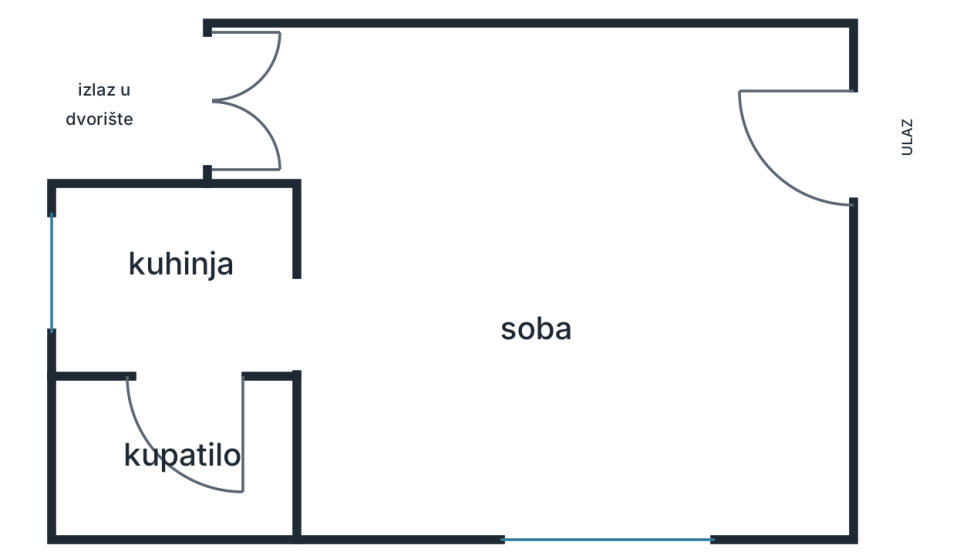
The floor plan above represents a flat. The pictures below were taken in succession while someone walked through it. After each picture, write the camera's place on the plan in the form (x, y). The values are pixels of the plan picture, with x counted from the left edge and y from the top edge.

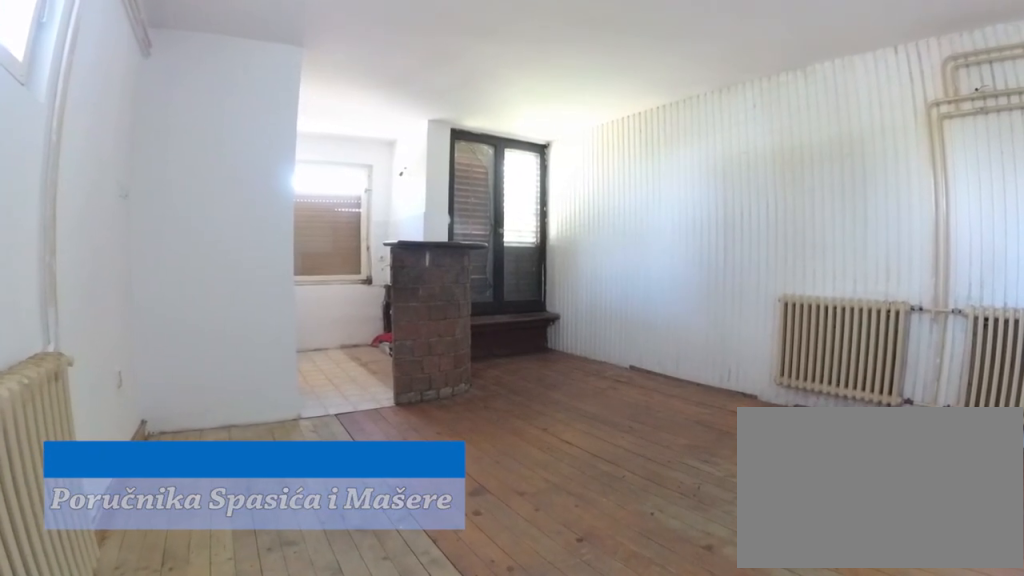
(690, 447)
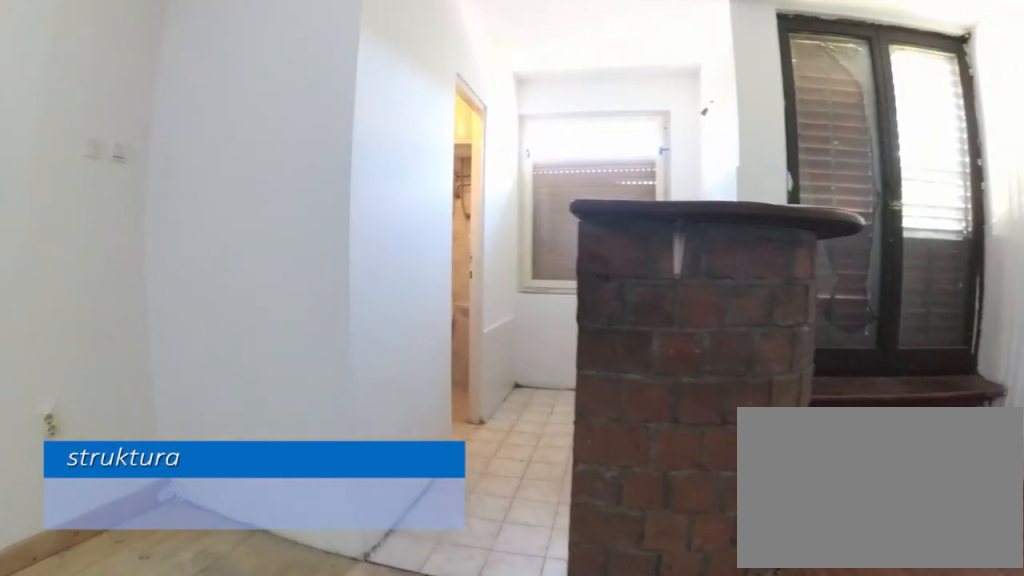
(439, 306)
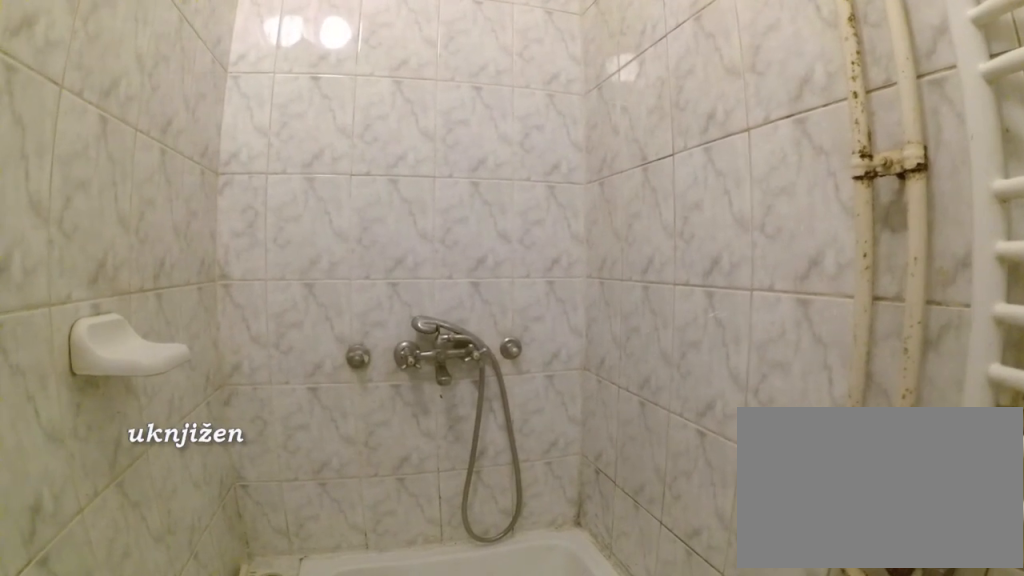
(123, 458)
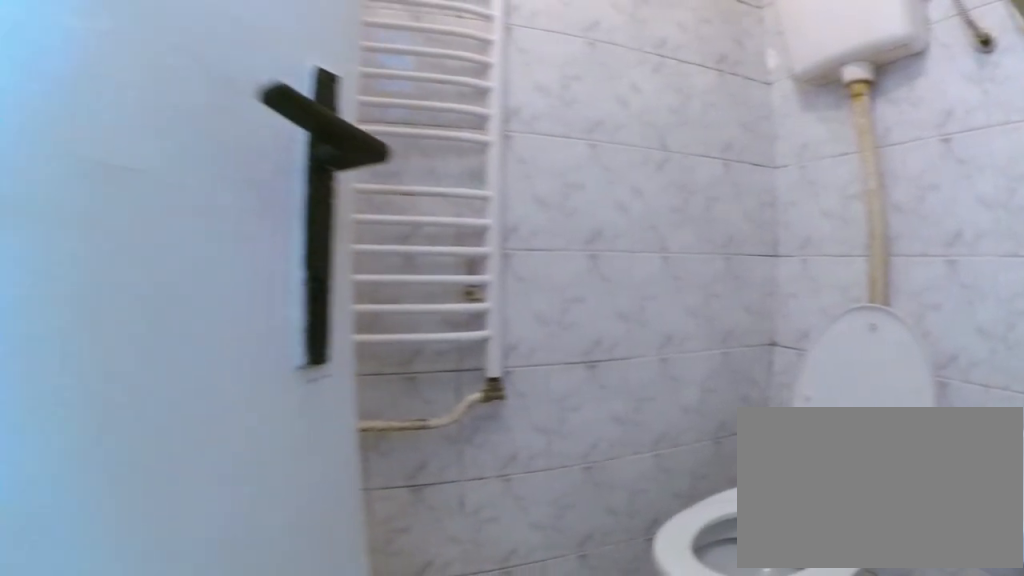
(204, 389)
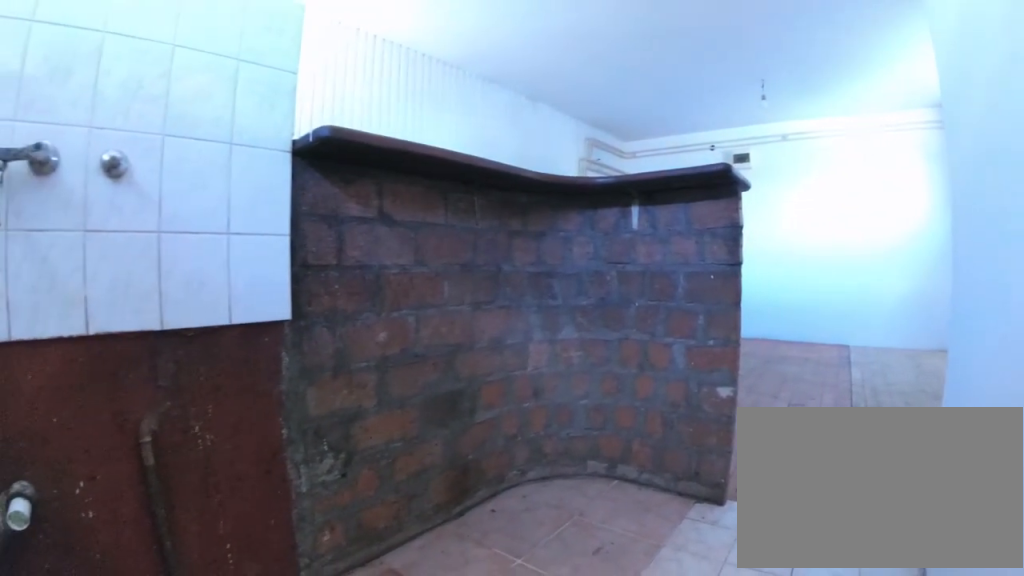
(155, 321)
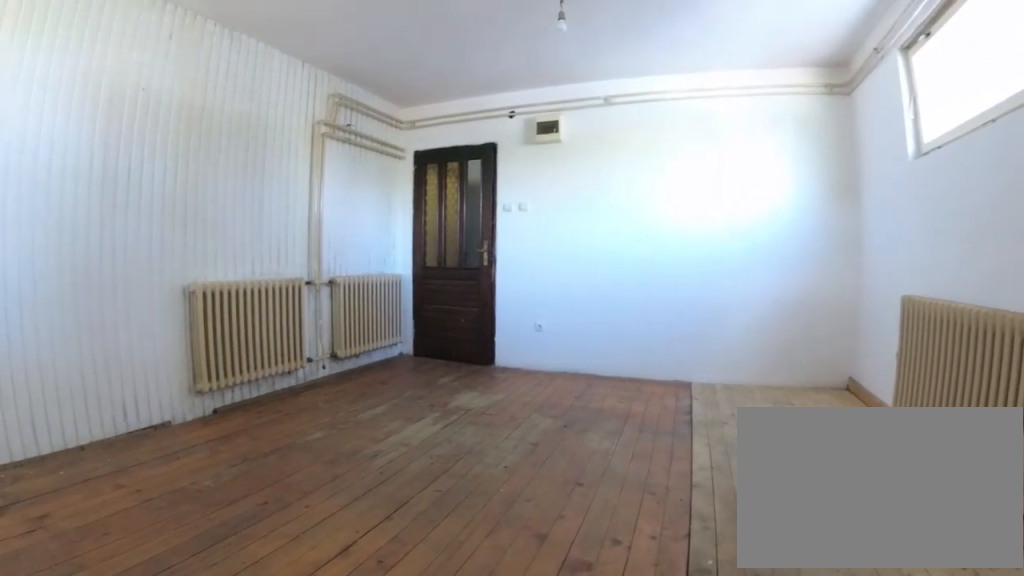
(334, 313)
